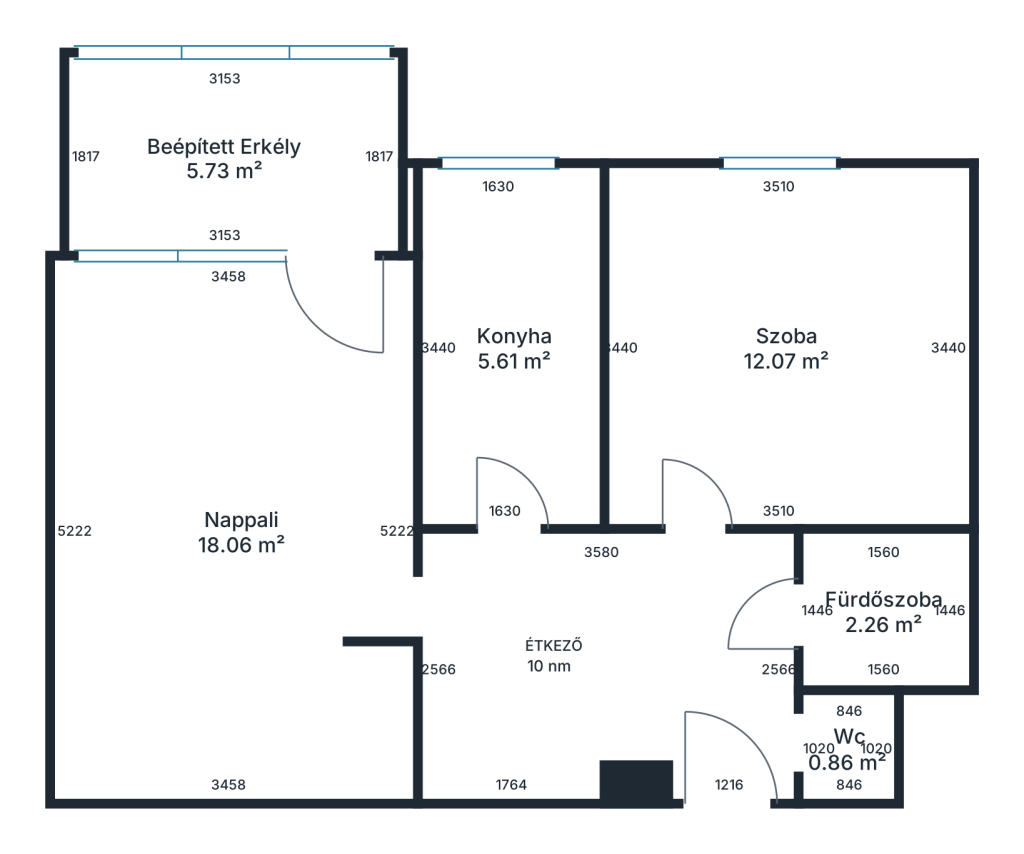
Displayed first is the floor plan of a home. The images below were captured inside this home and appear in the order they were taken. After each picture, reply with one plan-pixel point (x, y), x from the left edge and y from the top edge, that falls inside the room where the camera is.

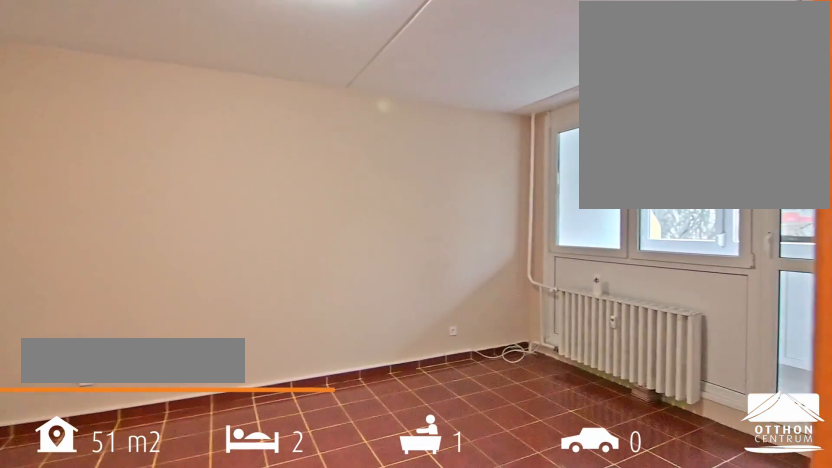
(241, 610)
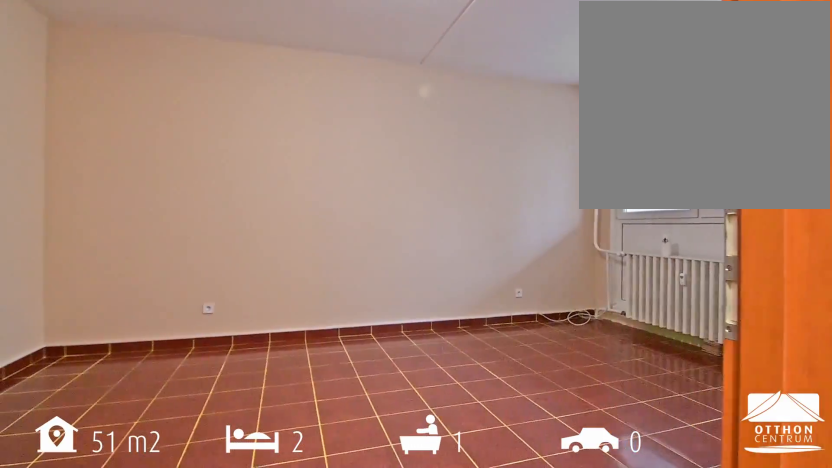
(241, 621)
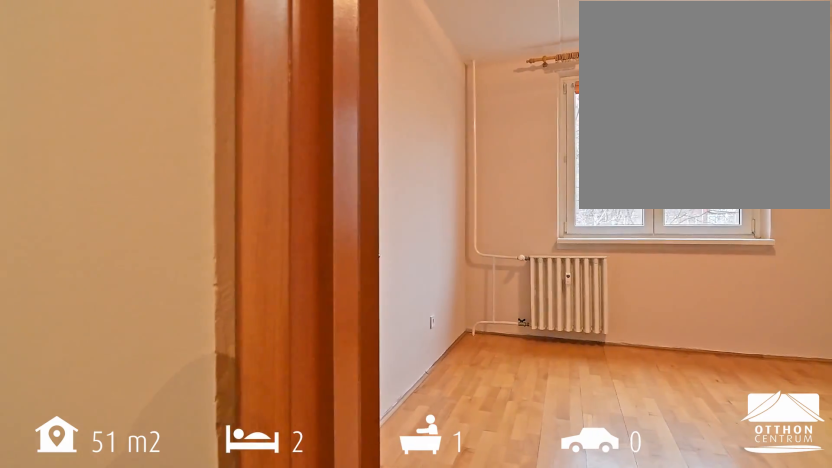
(788, 433)
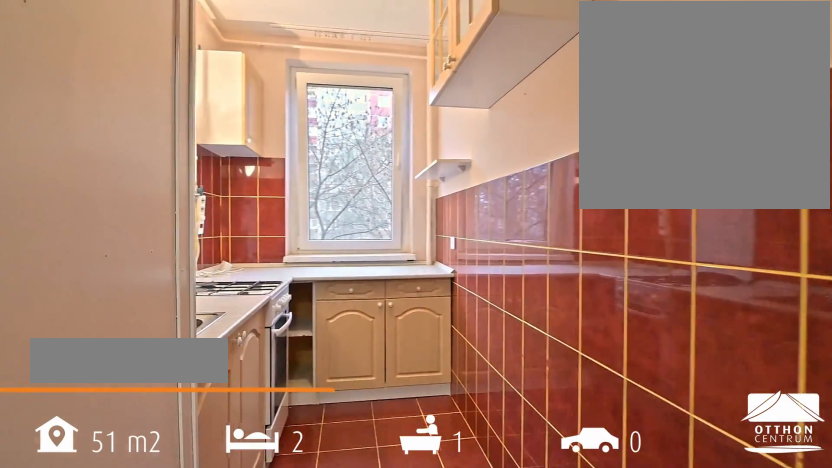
(514, 278)
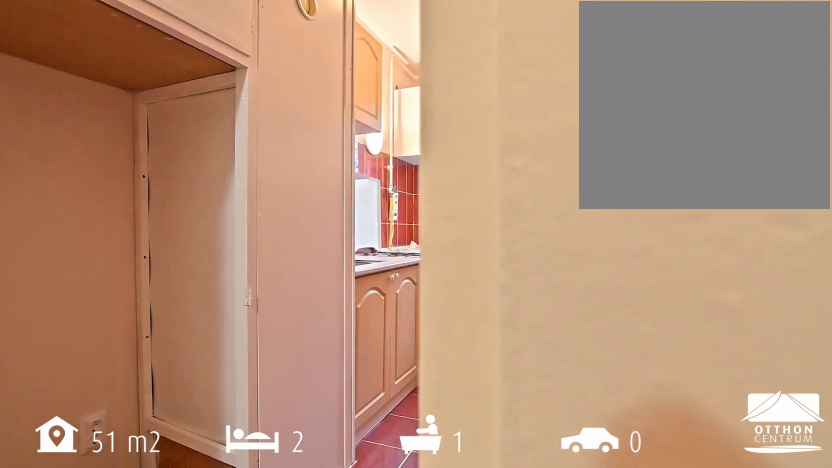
(514, 278)
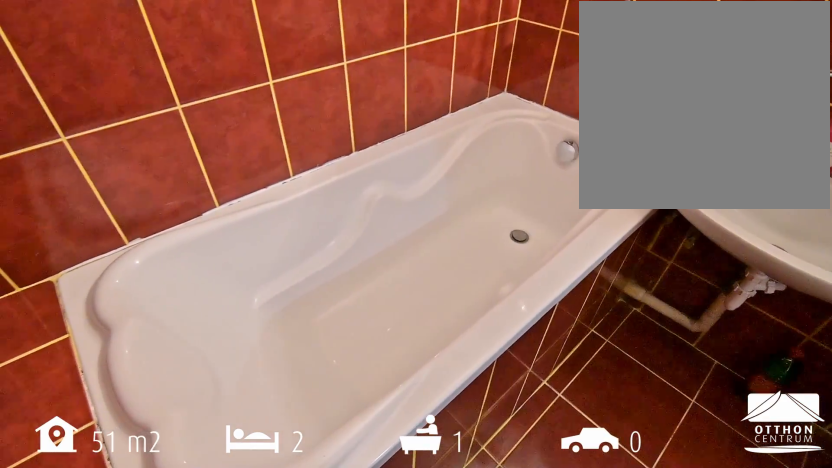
(912, 638)
